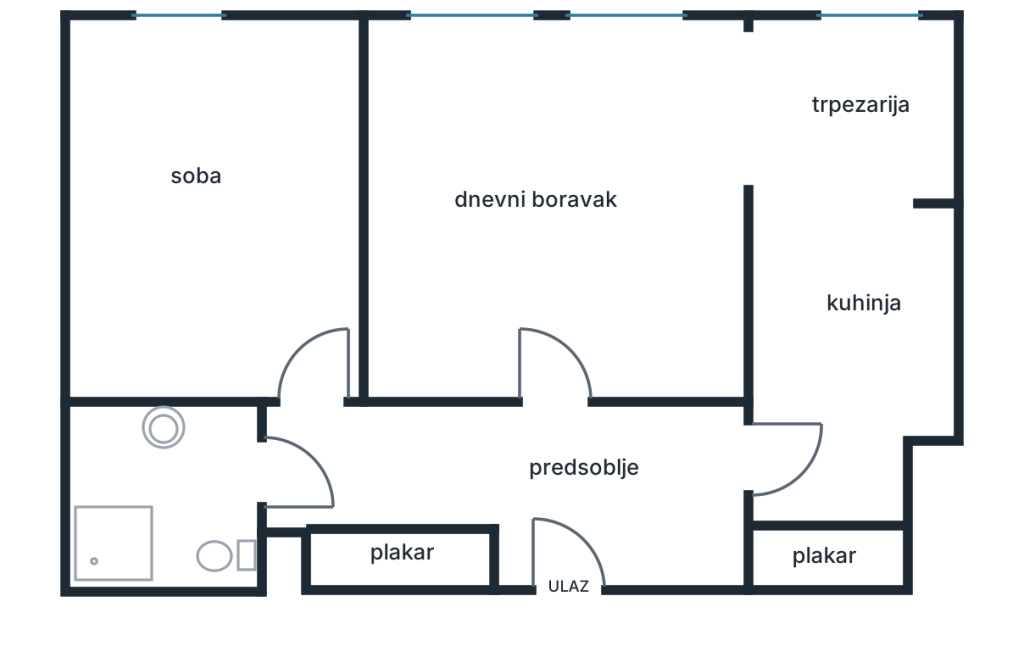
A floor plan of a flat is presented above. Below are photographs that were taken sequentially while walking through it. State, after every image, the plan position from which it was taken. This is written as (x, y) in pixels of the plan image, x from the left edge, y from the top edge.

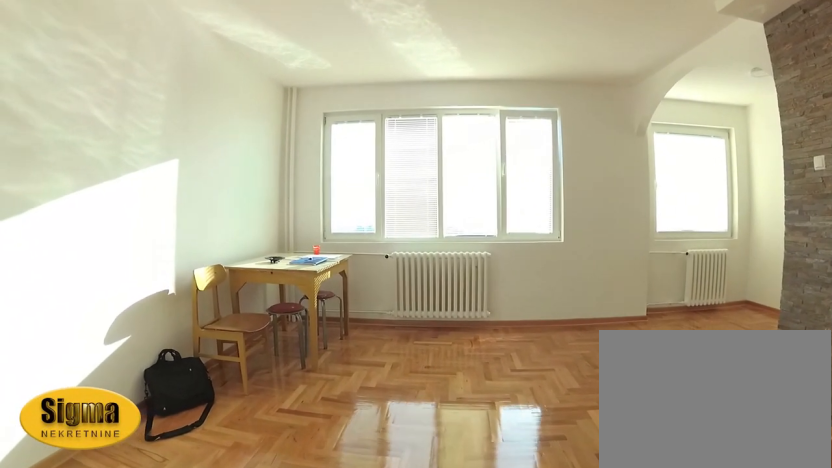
(519, 388)
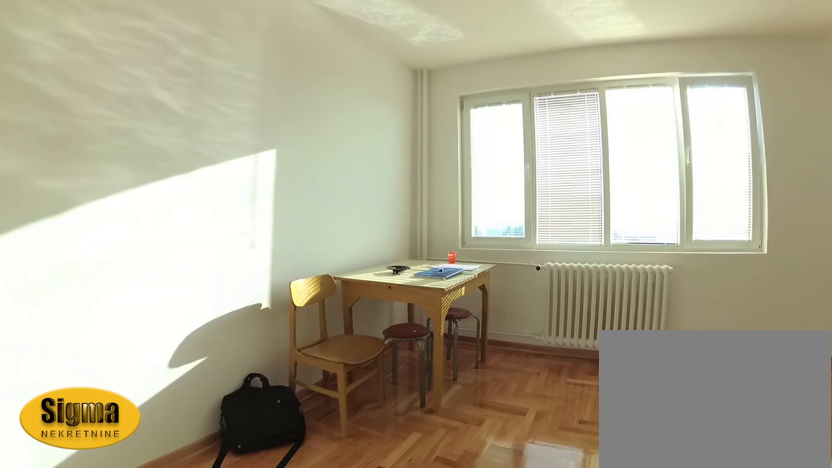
(478, 312)
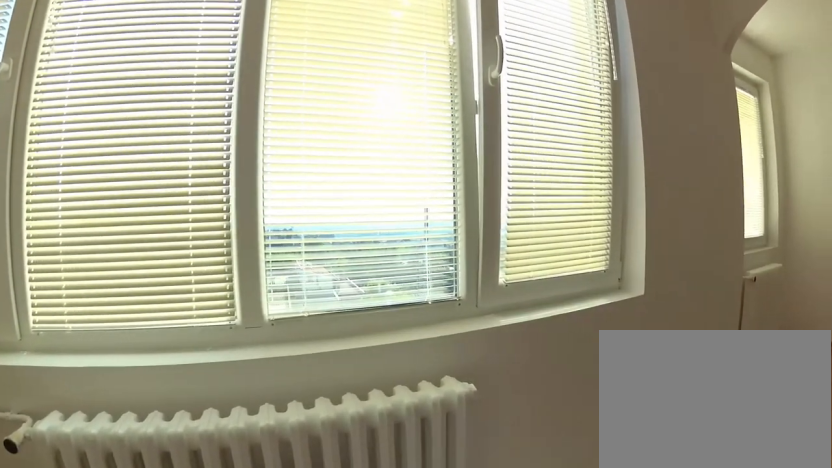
(469, 125)
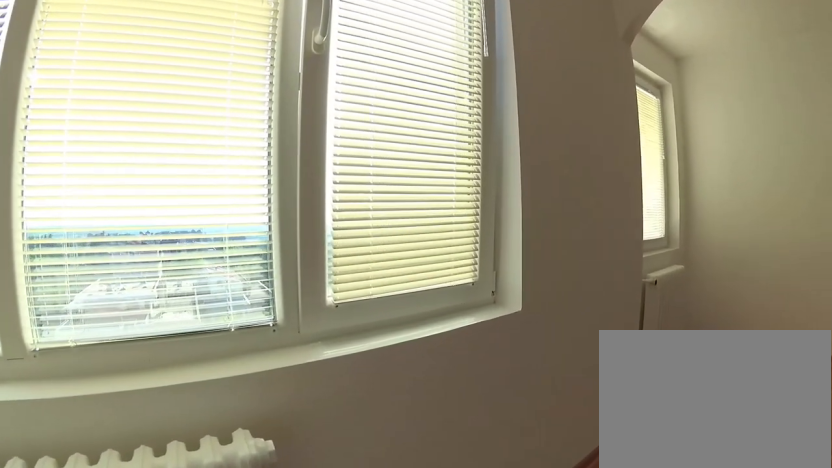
(474, 115)
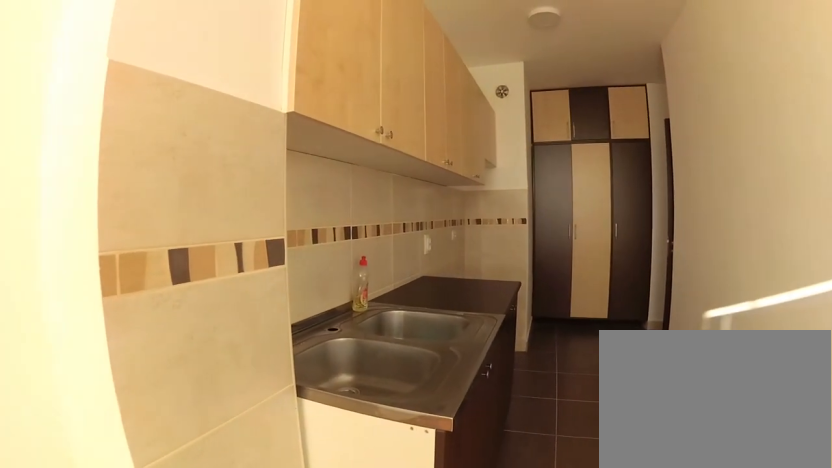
(848, 141)
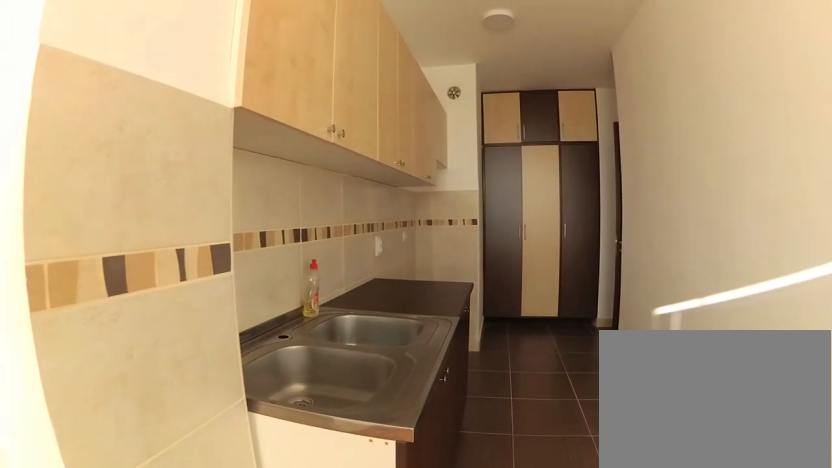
(850, 148)
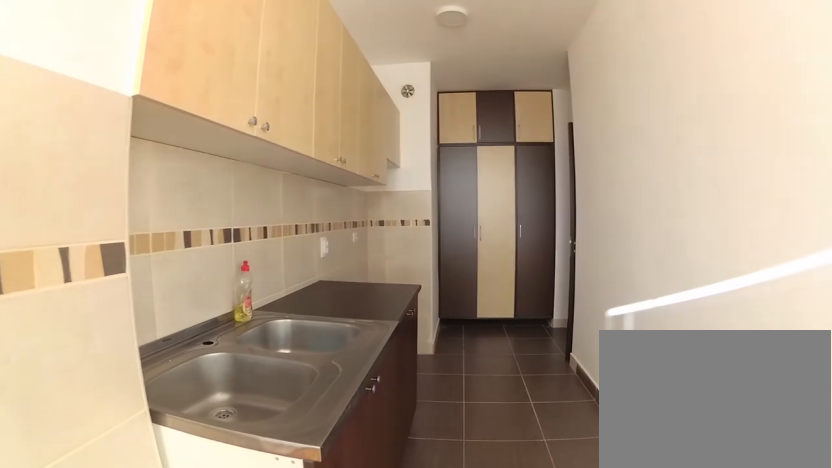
(845, 157)
